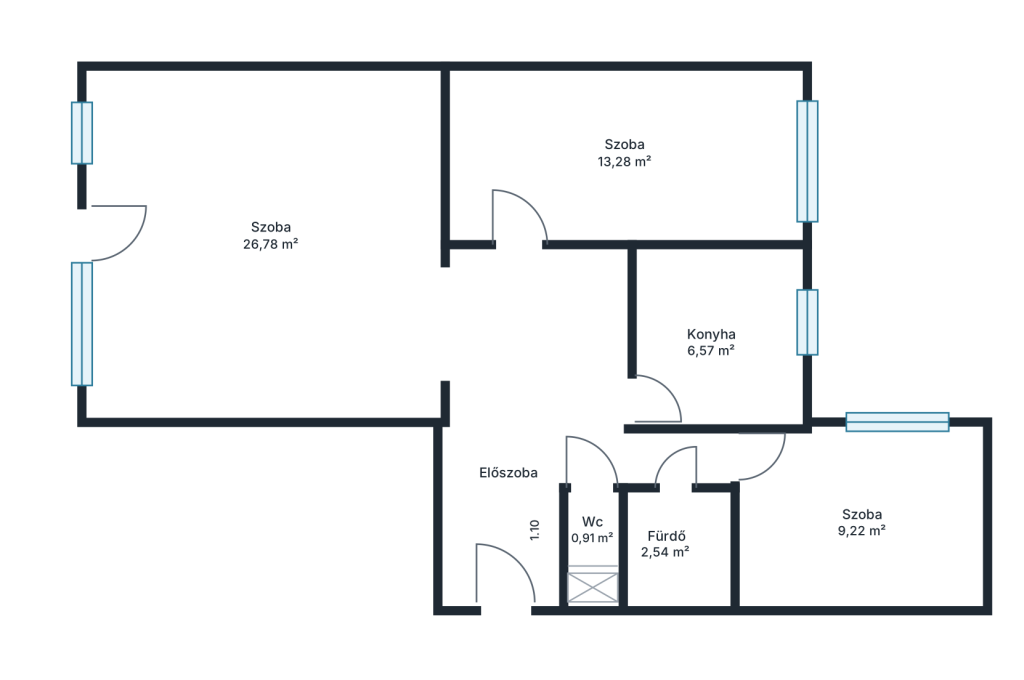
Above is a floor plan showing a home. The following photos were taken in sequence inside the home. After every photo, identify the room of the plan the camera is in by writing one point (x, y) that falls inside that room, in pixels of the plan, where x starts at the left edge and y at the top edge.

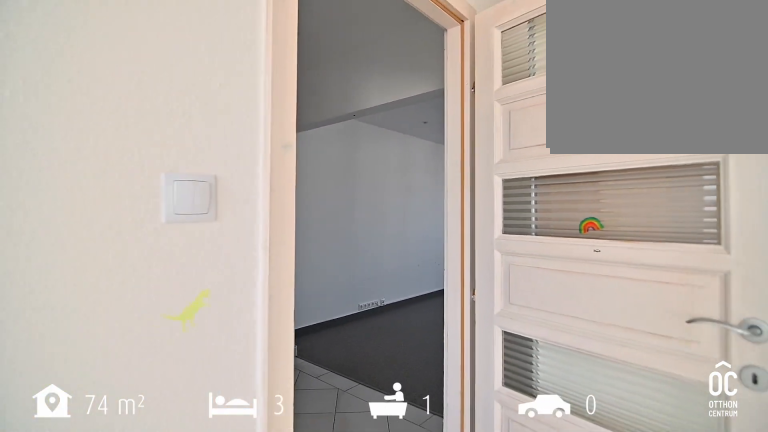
(622, 156)
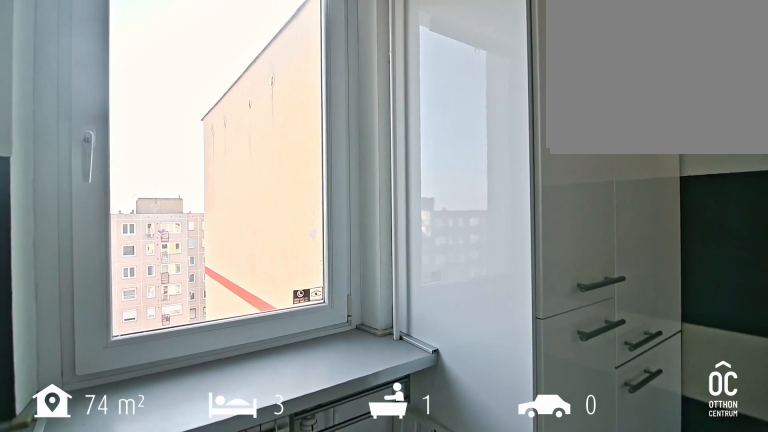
(711, 336)
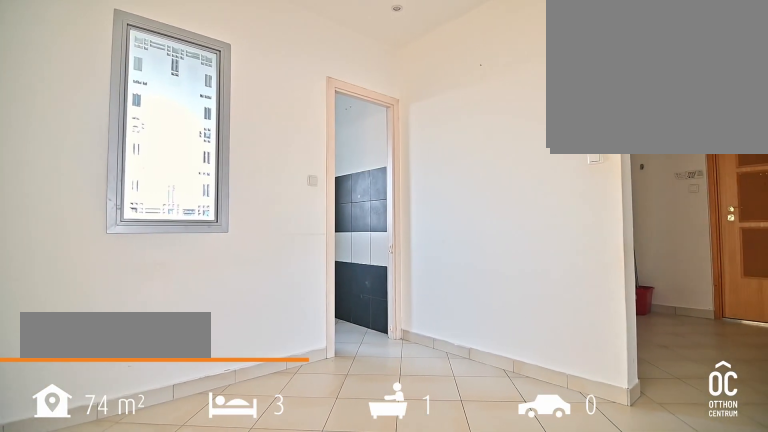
(533, 332)
